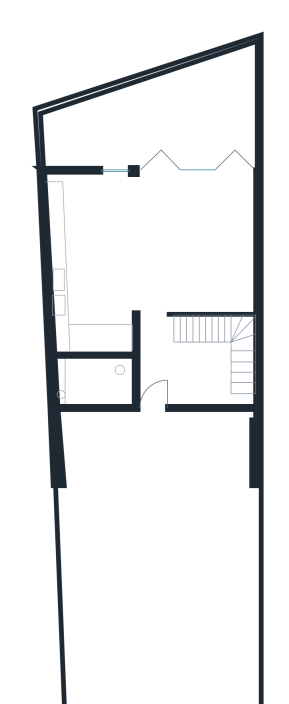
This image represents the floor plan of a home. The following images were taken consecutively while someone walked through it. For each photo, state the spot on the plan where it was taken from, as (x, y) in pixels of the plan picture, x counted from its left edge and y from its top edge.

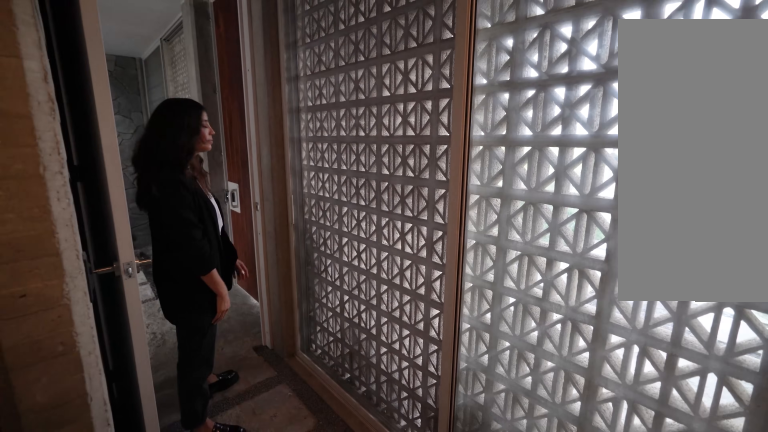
(75, 366)
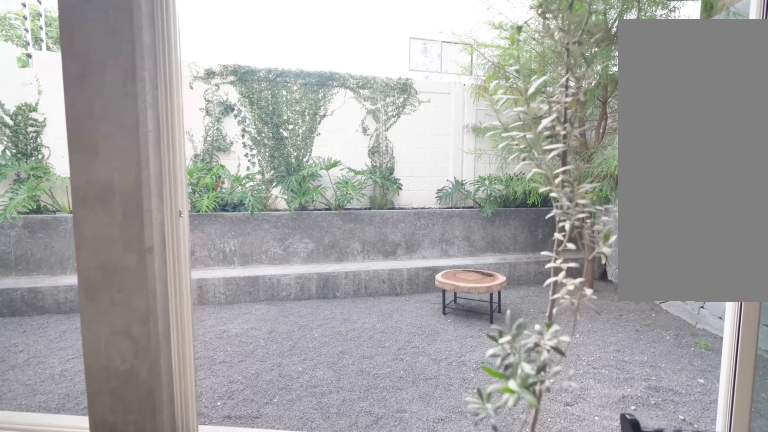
(160, 224)
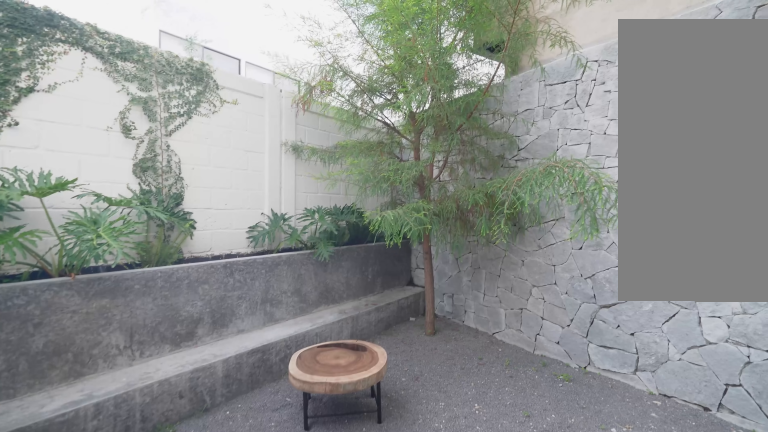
(153, 156)
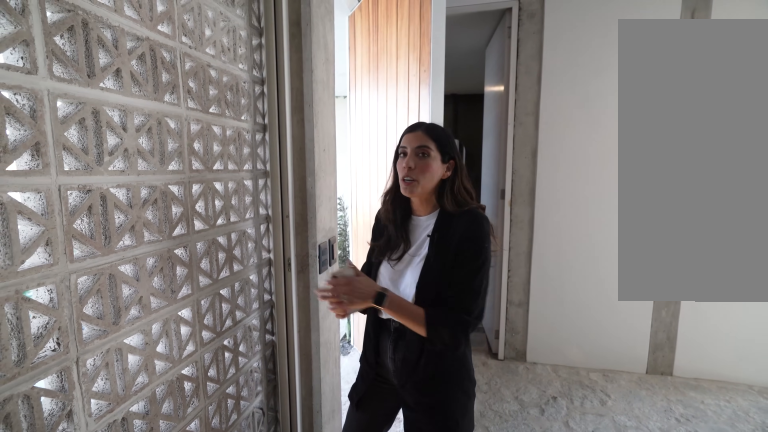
(206, 396)
